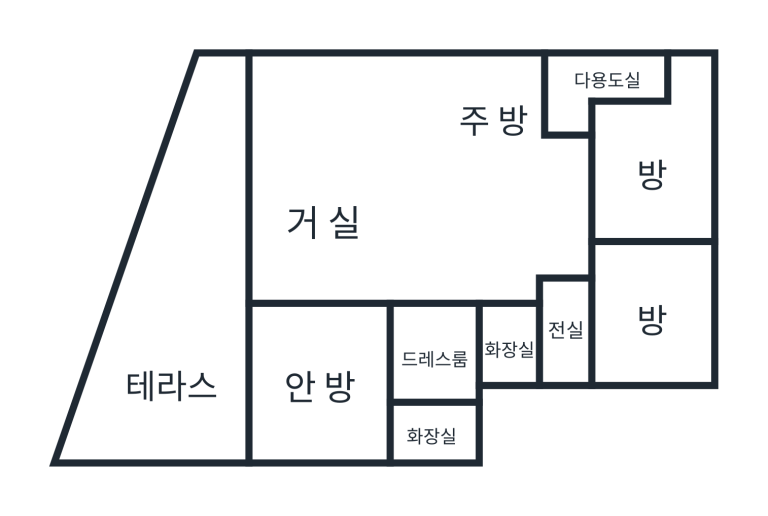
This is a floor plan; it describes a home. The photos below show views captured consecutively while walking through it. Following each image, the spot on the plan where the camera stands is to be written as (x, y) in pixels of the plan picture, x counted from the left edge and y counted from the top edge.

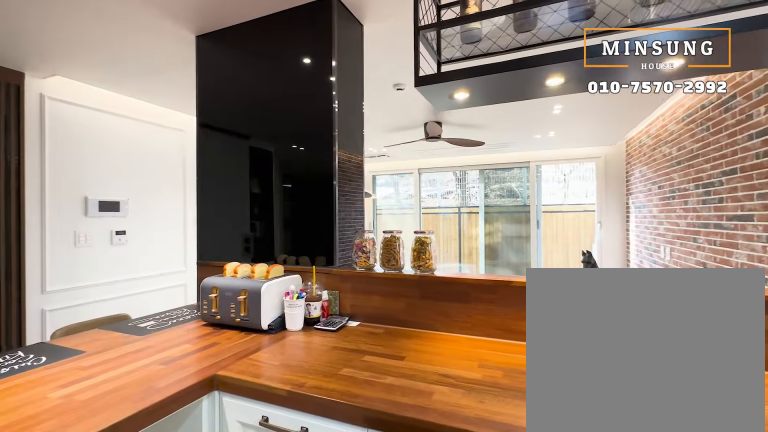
(504, 135)
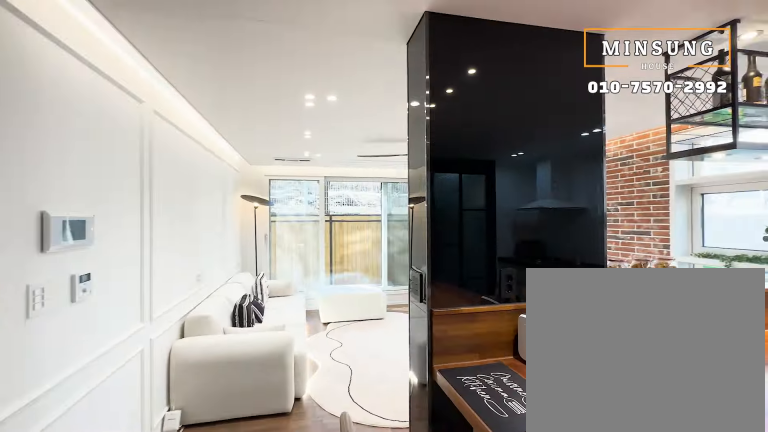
(544, 175)
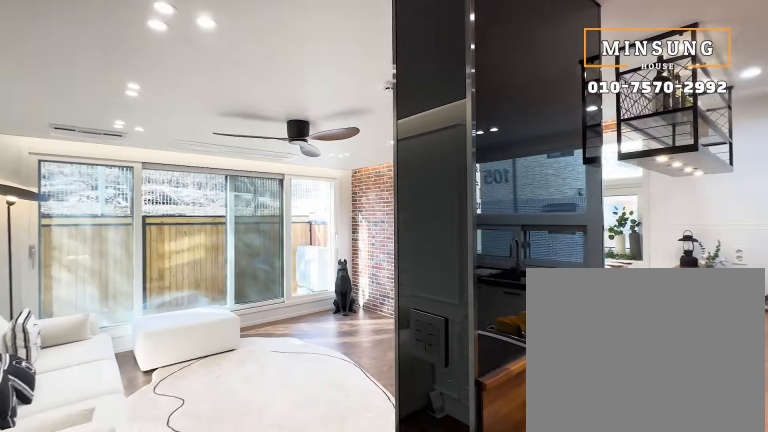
(504, 187)
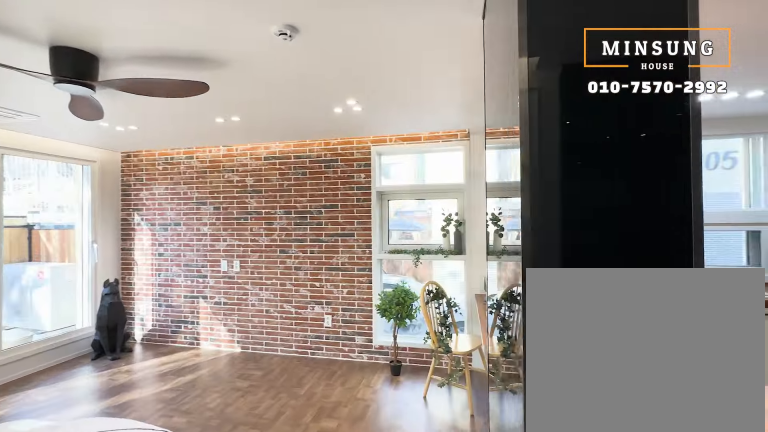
(452, 199)
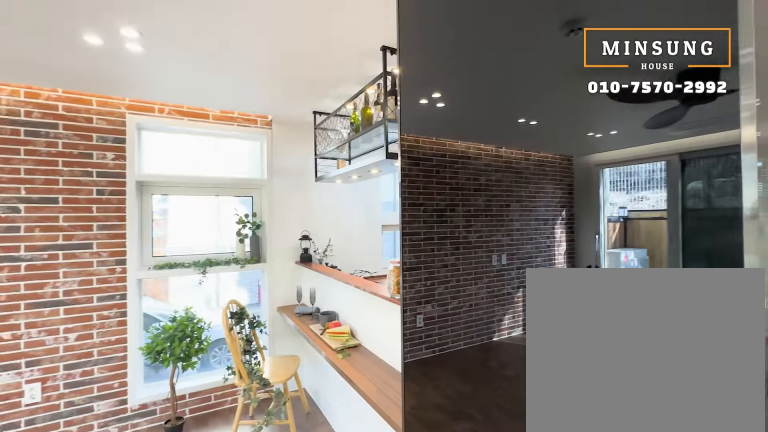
(419, 202)
